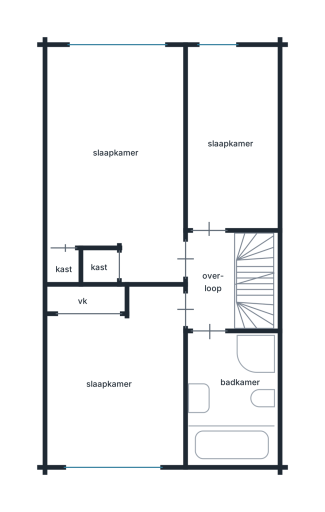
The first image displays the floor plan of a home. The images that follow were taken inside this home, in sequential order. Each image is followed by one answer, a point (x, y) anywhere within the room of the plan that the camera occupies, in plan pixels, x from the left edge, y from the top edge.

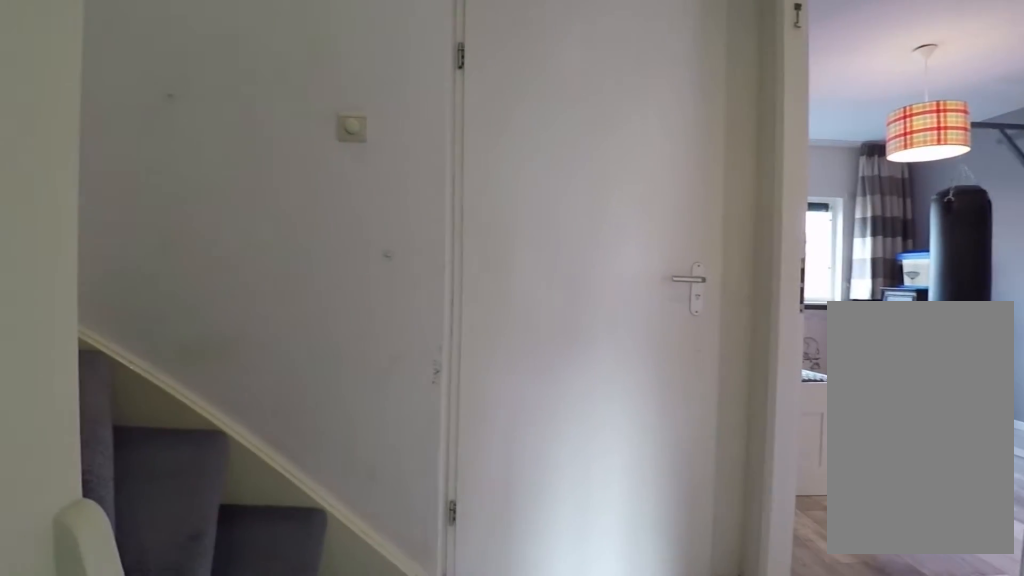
(211, 280)
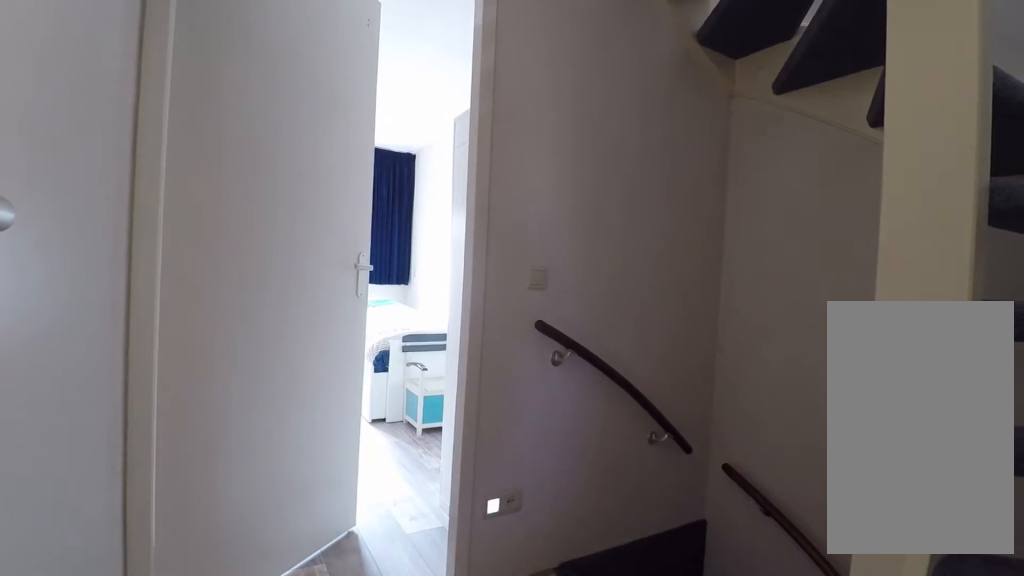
(211, 280)
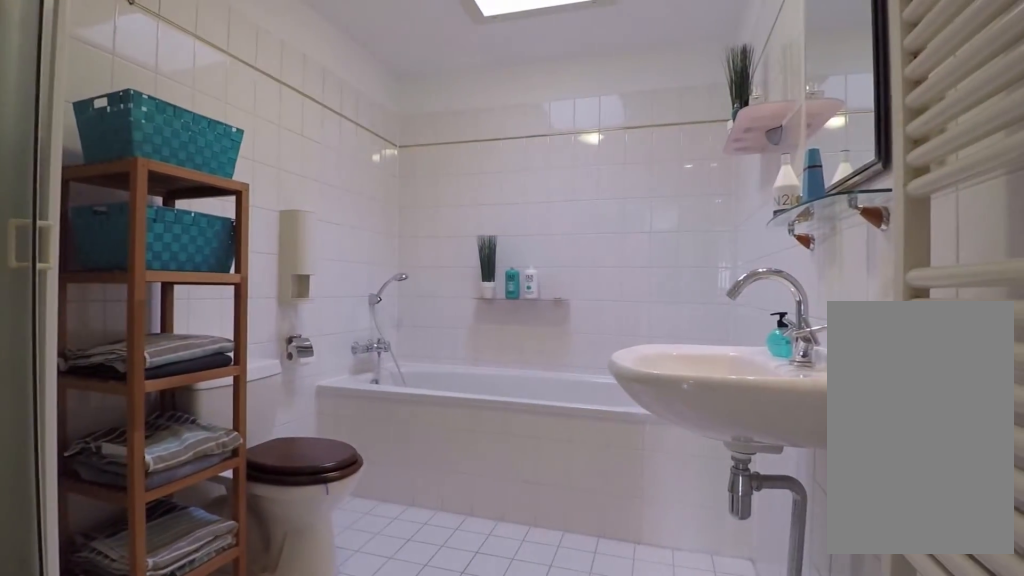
(232, 399)
